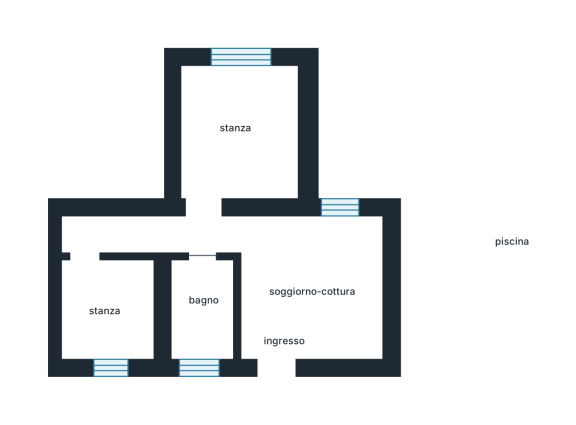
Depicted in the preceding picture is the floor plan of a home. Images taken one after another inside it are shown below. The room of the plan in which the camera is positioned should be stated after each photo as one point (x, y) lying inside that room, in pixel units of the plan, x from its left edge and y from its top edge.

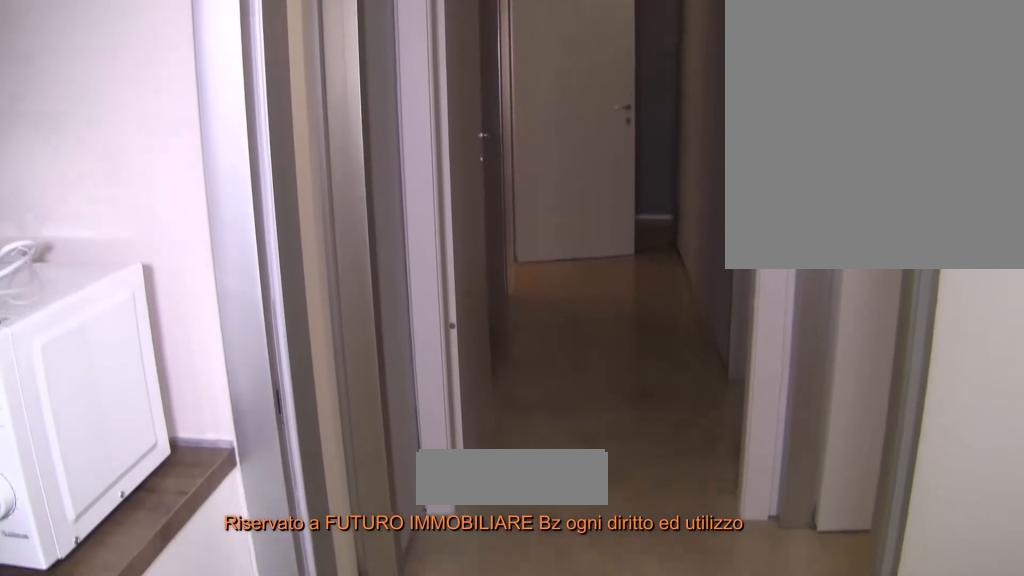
(167, 234)
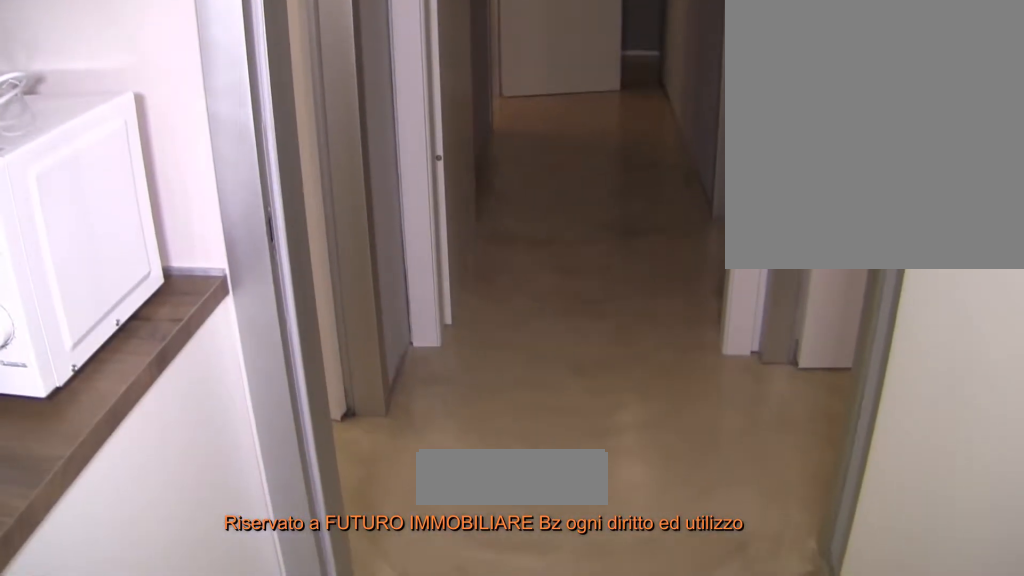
(167, 234)
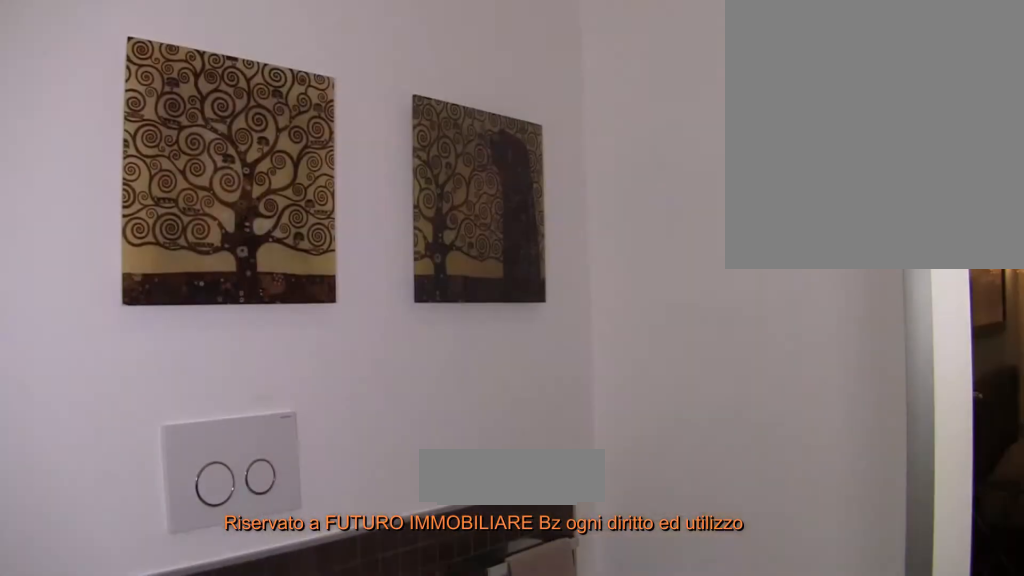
(201, 308)
